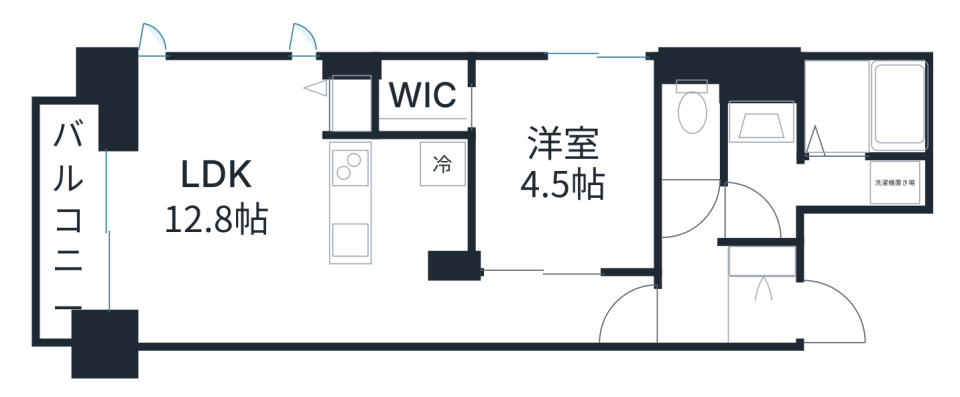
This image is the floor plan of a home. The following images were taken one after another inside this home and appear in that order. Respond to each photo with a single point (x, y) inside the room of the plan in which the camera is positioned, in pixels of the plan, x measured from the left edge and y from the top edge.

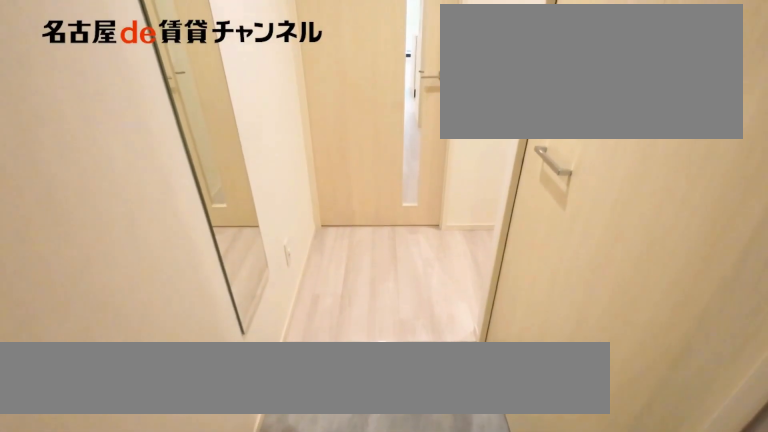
(764, 257)
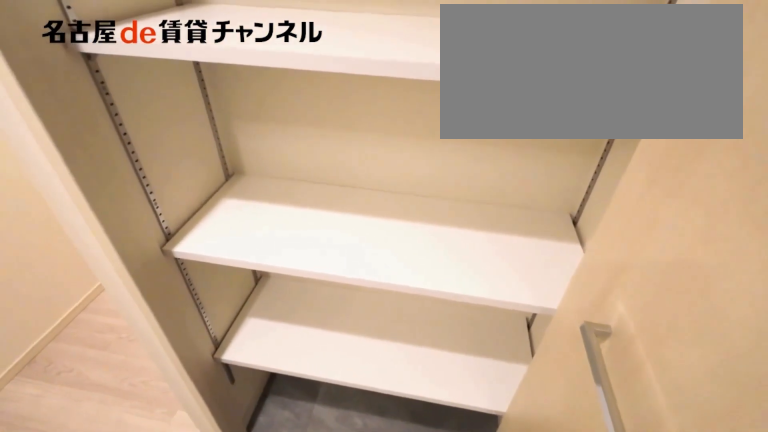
(764, 257)
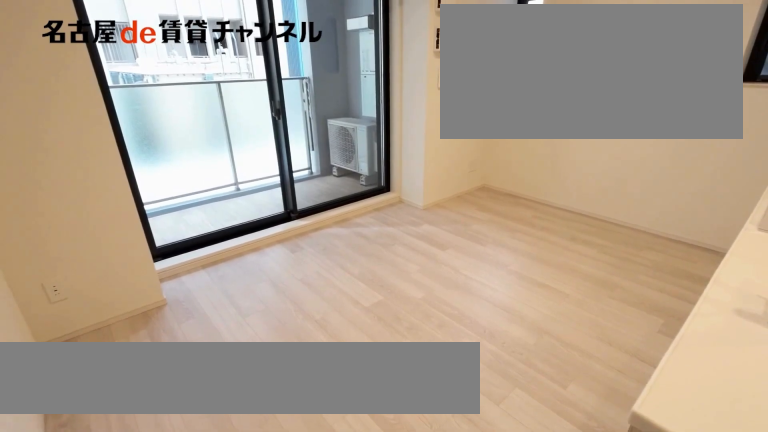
(215, 201)
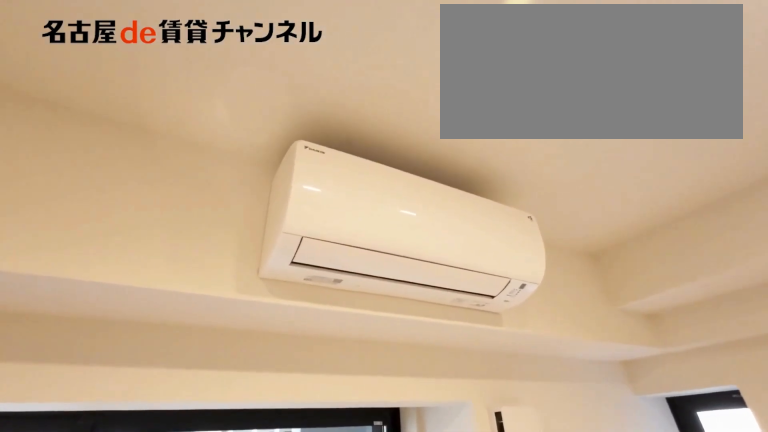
(215, 201)
